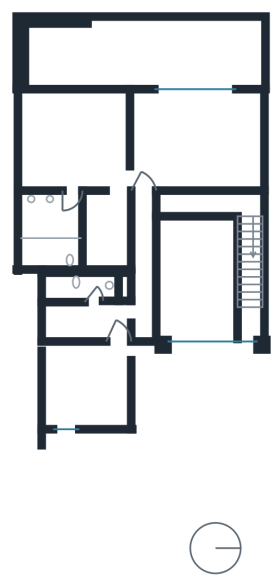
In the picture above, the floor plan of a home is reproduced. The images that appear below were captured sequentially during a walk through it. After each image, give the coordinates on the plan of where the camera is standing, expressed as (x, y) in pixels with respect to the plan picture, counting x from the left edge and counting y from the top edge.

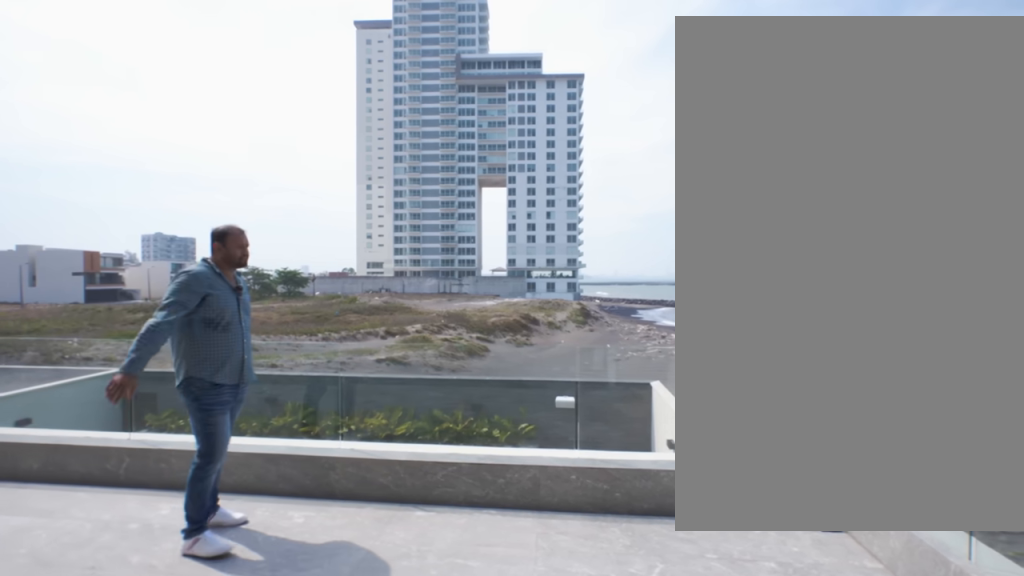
(223, 66)
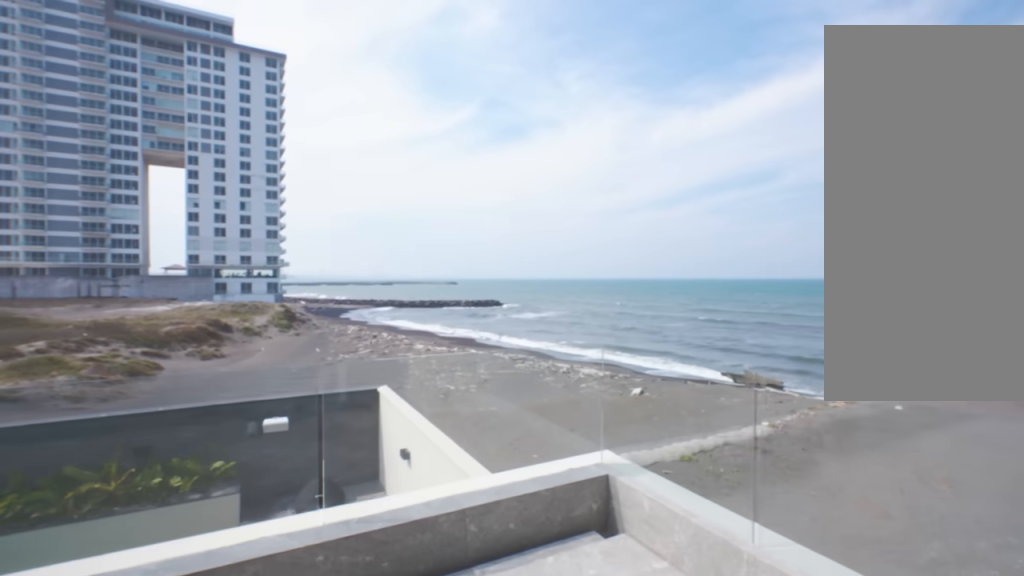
(225, 57)
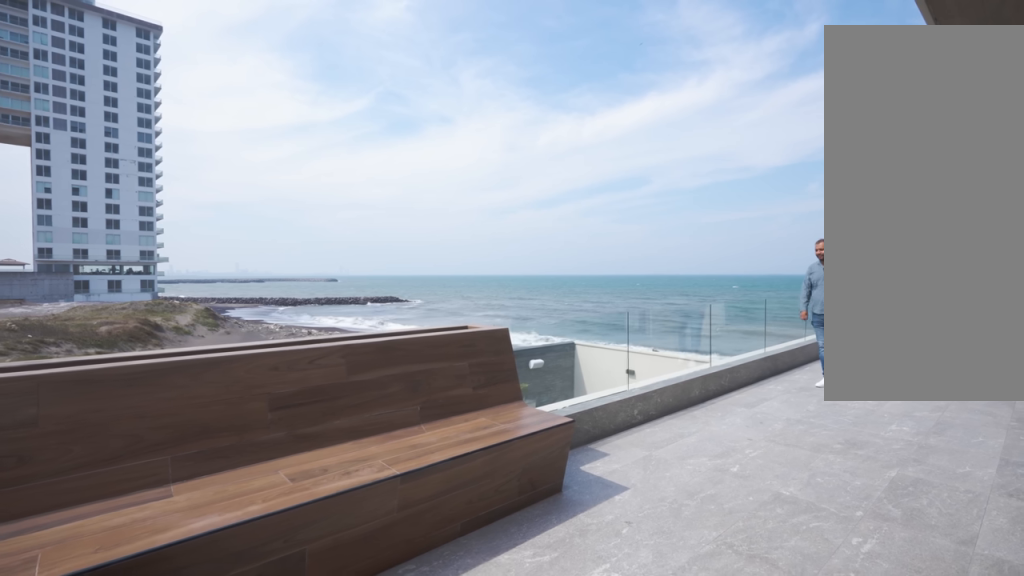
(68, 47)
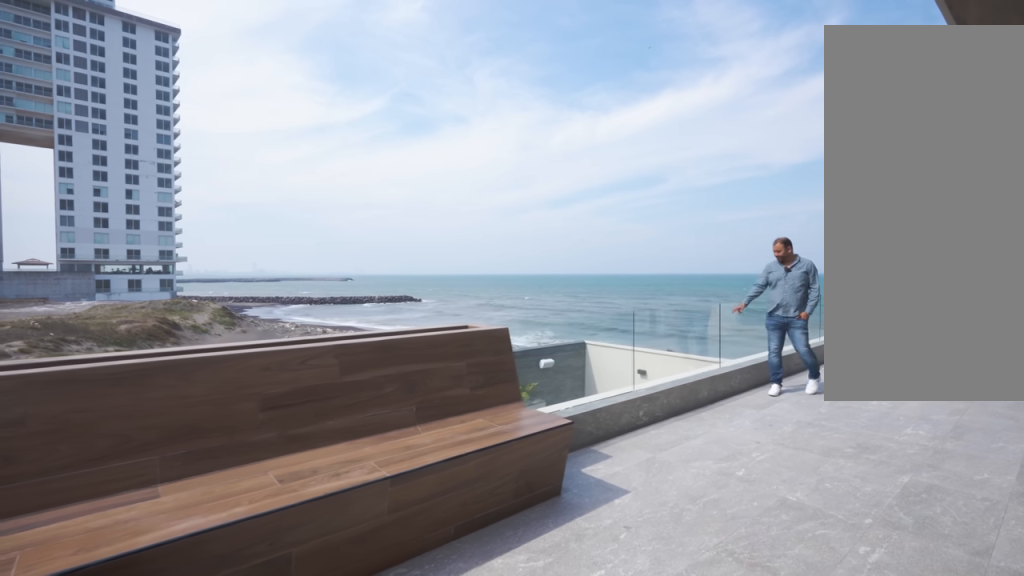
(62, 48)
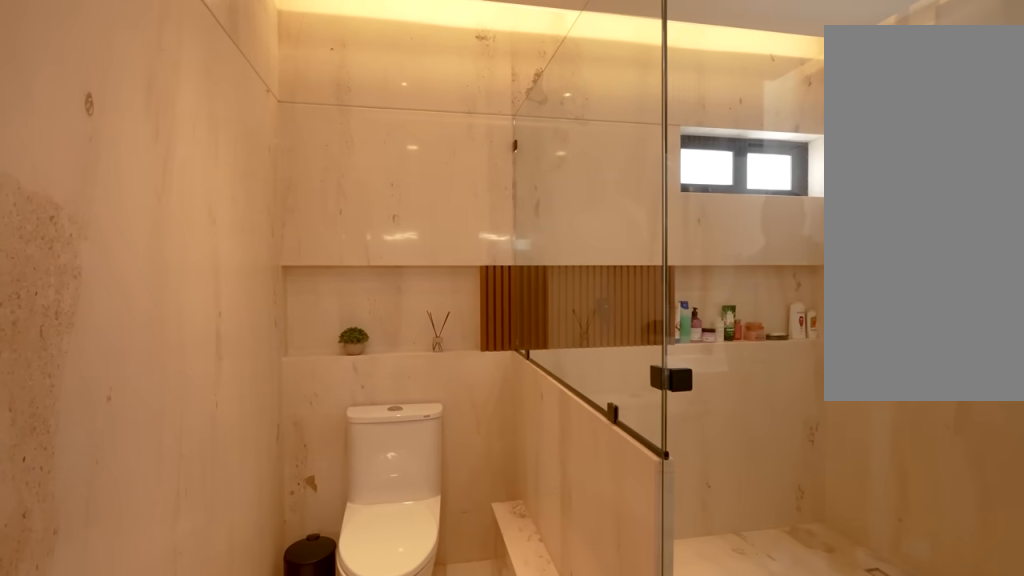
(65, 211)
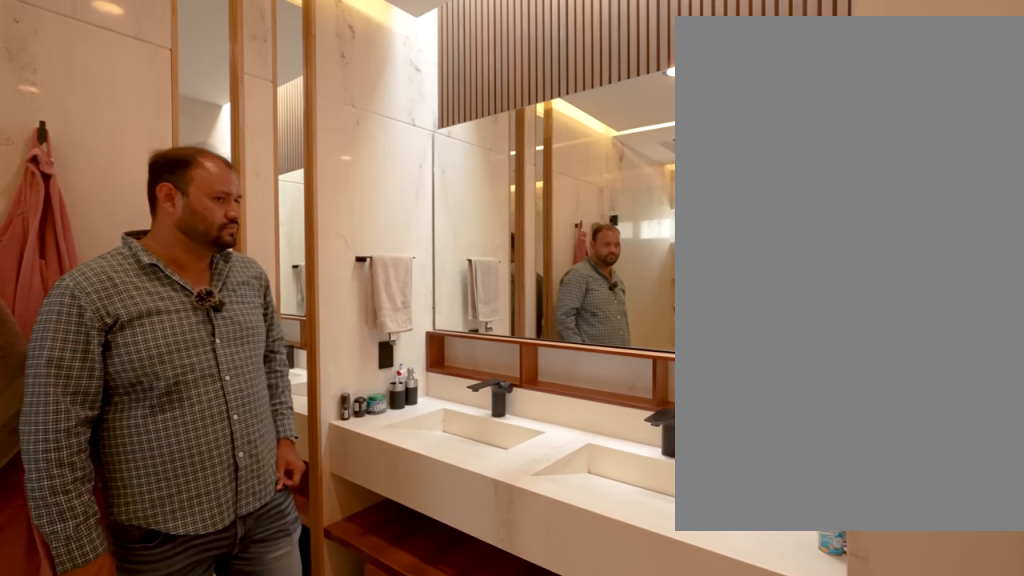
(63, 218)
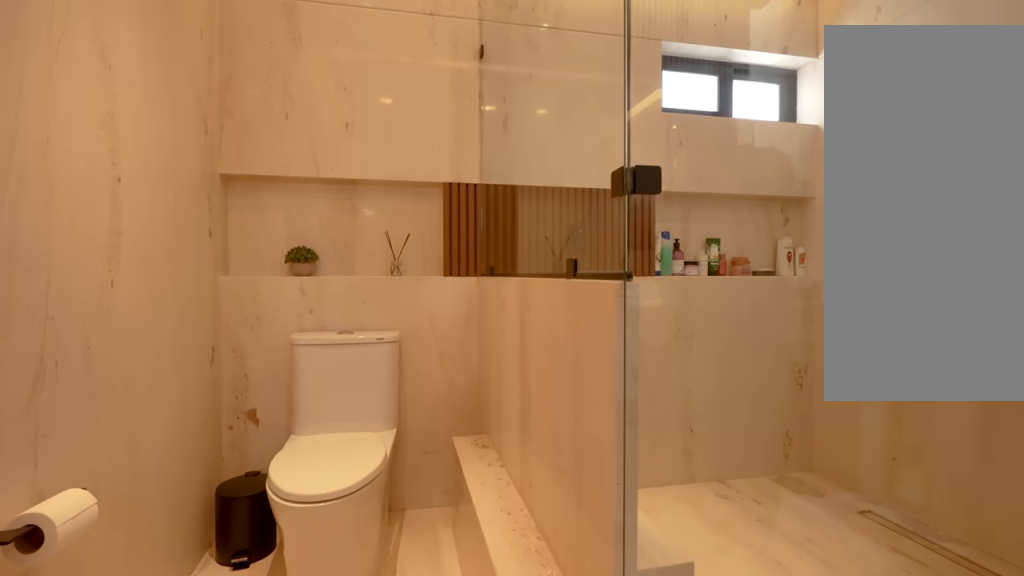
(62, 211)
